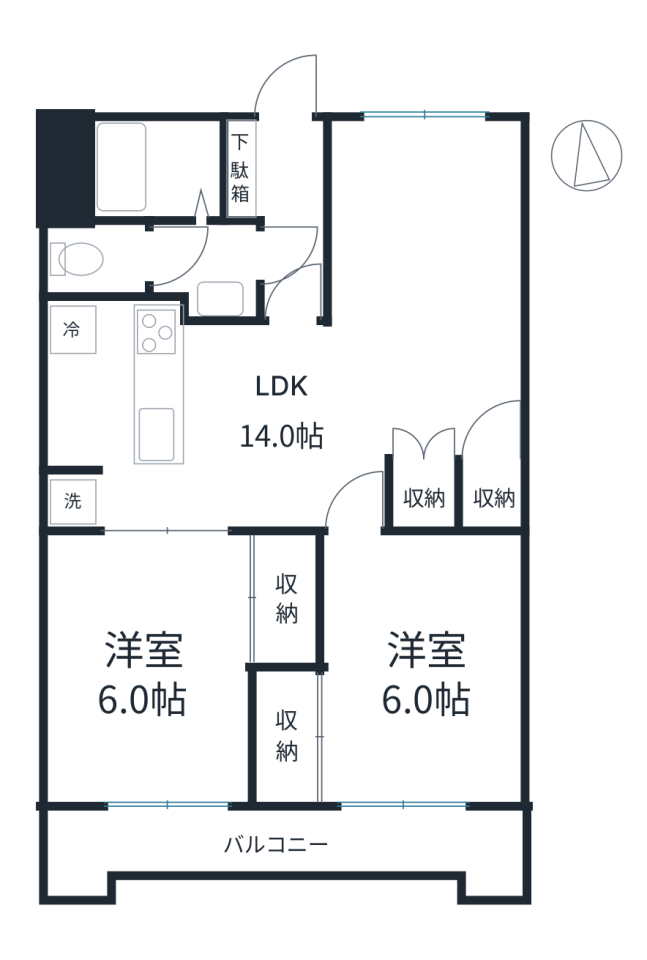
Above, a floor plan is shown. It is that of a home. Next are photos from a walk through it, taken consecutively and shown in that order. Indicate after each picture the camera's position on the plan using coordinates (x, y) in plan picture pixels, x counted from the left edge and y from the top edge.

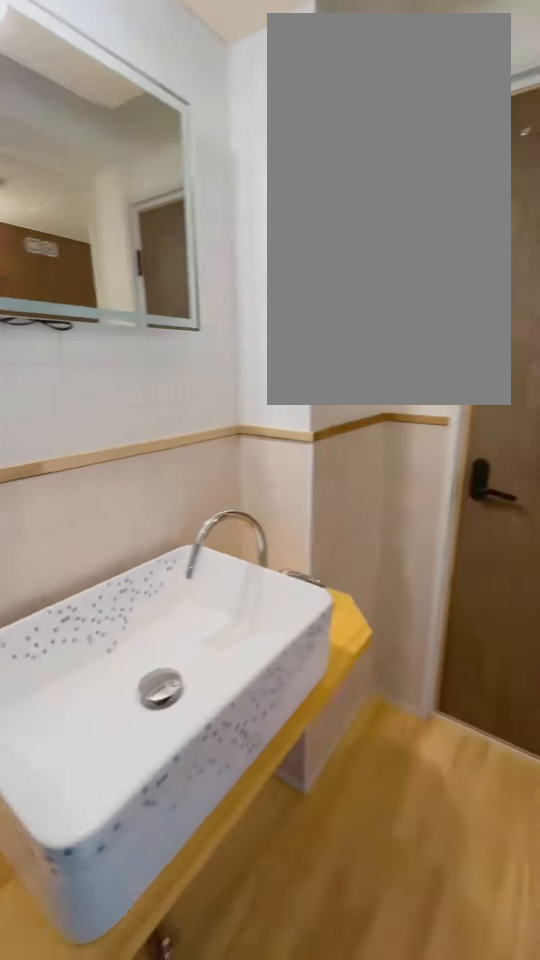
(214, 261)
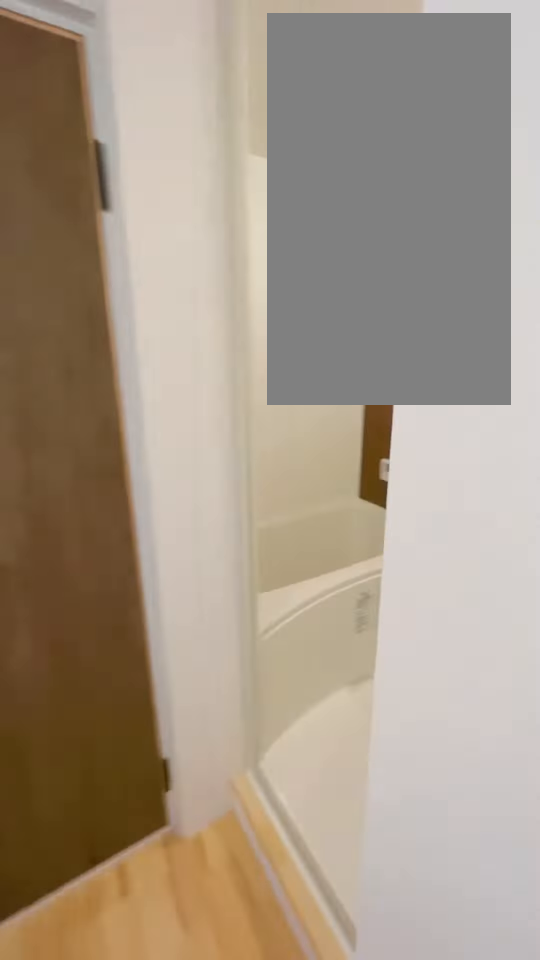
(198, 248)
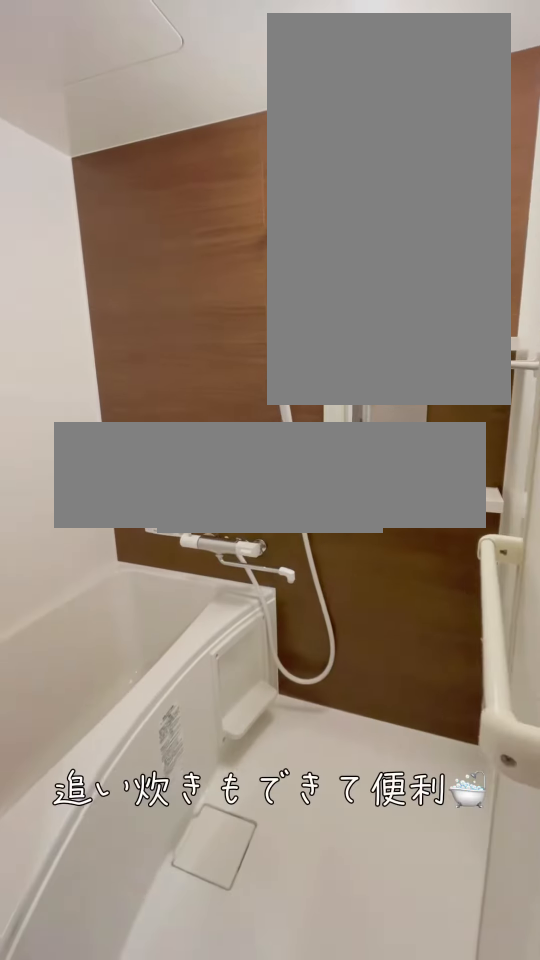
(183, 244)
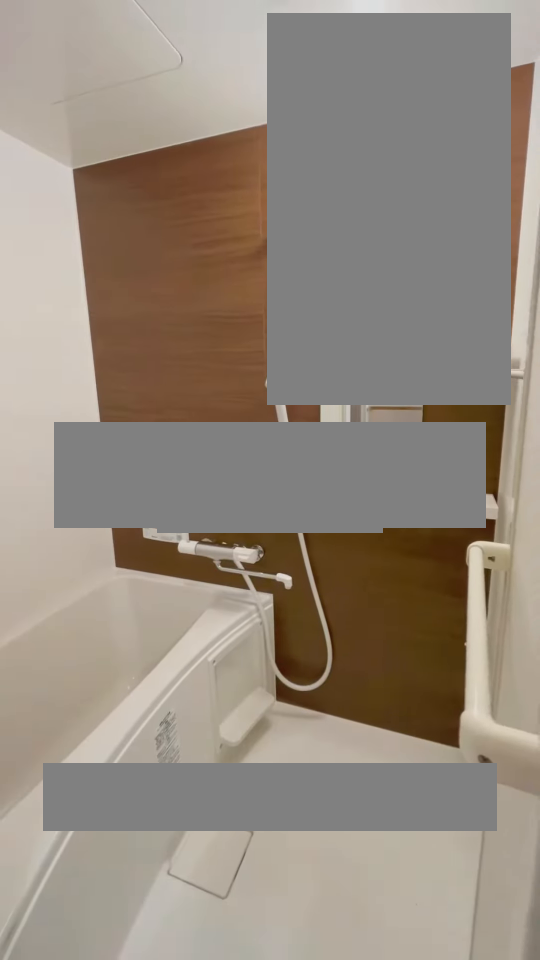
(183, 244)
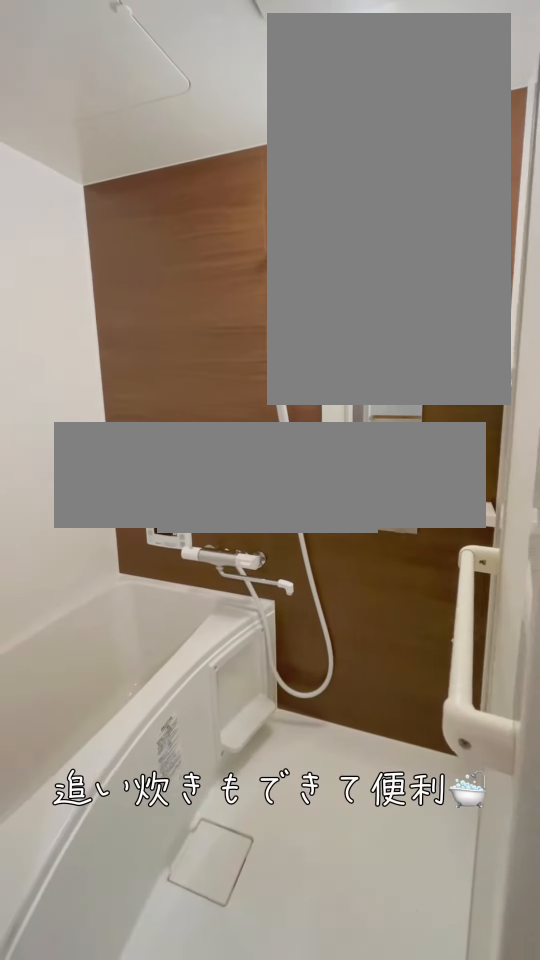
(182, 244)
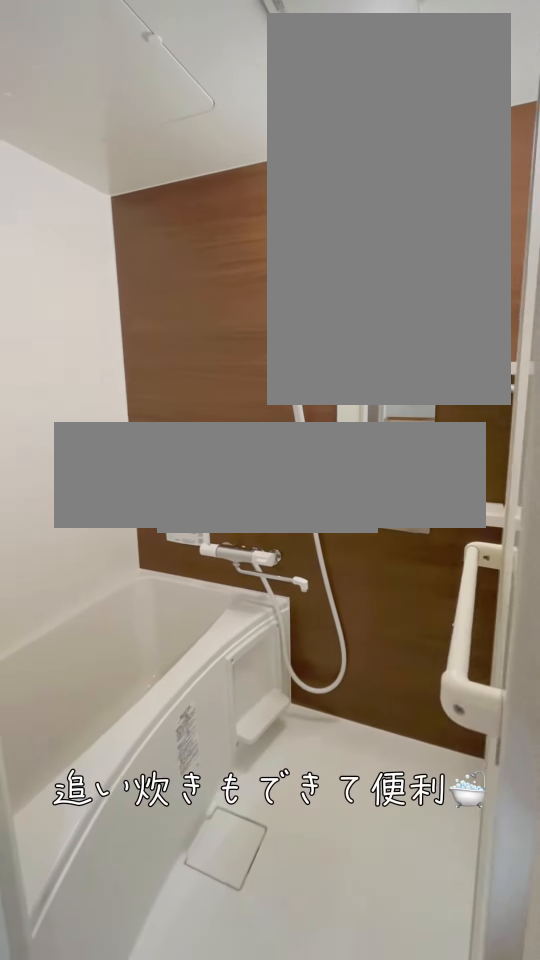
(186, 257)
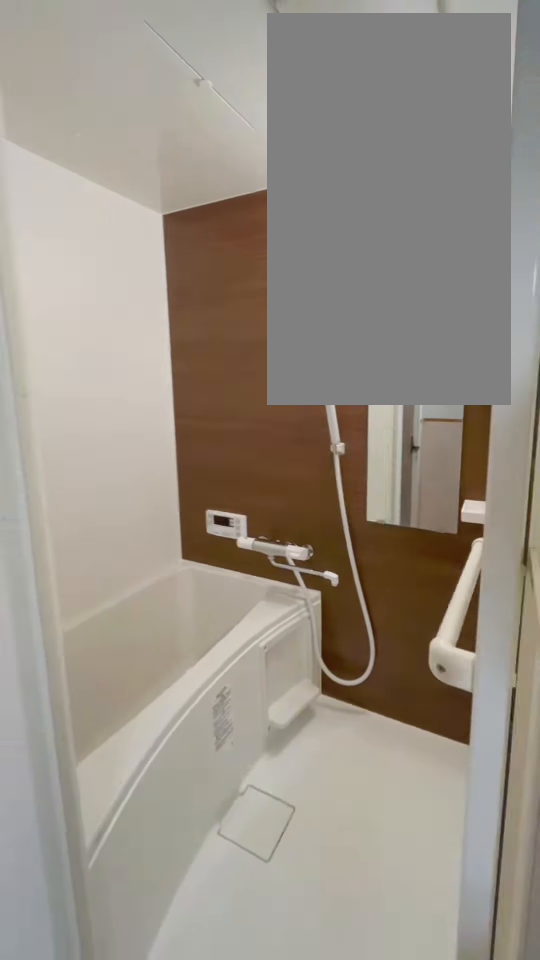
(186, 257)
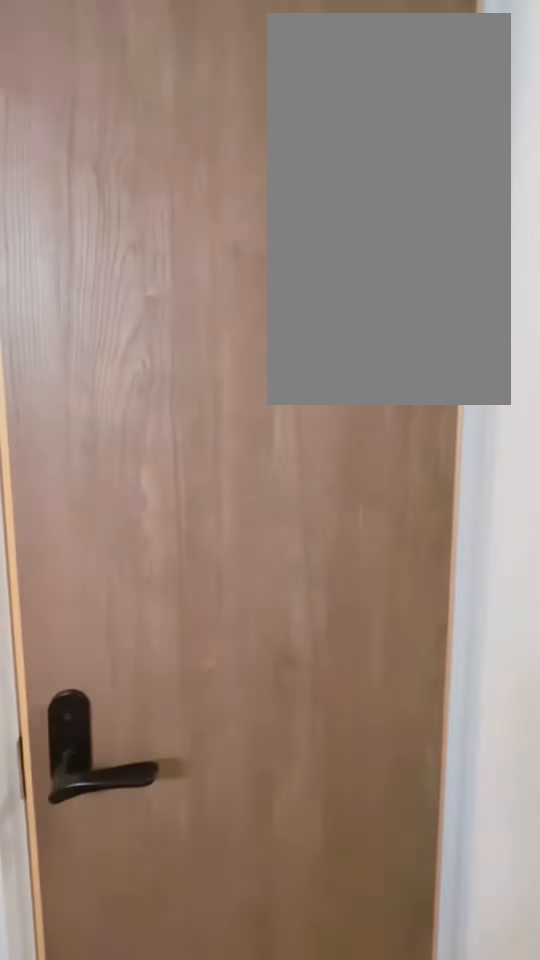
(171, 248)
